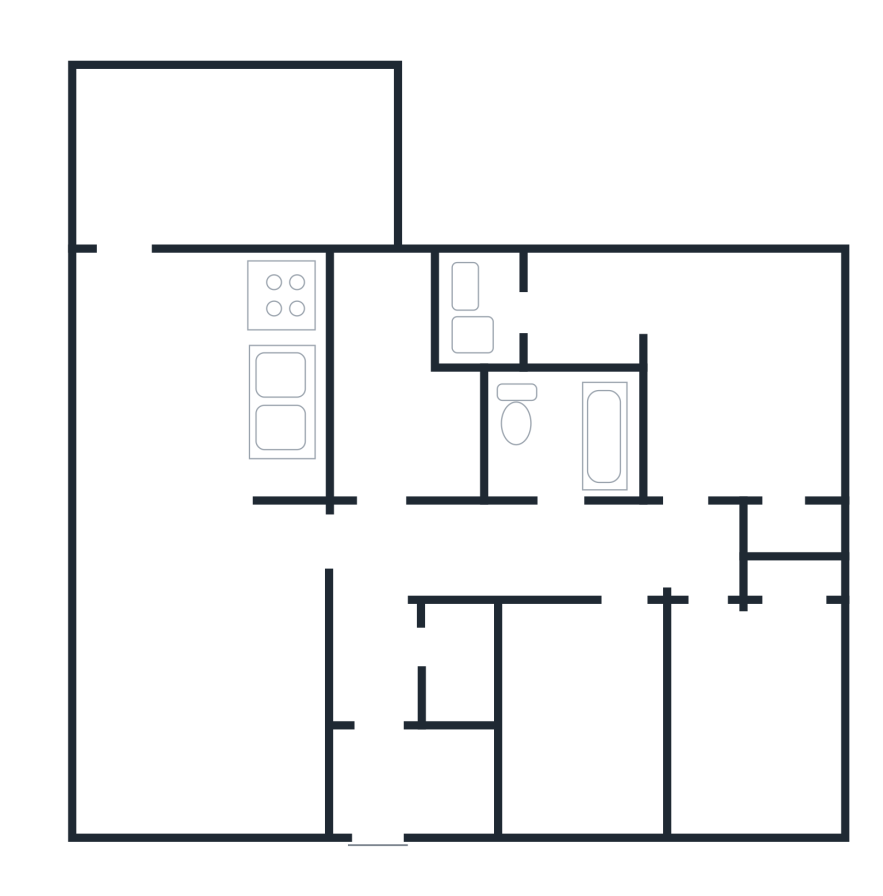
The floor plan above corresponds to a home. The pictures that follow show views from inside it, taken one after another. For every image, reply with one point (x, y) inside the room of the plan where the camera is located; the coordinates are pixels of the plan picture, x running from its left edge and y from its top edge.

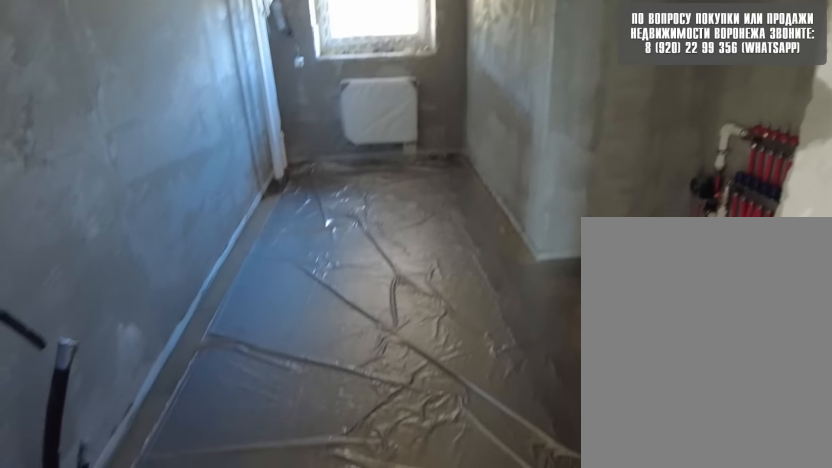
(409, 466)
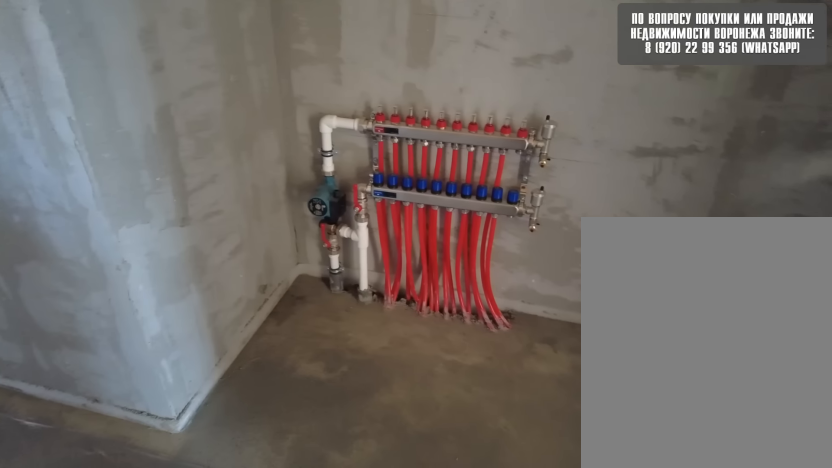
(413, 443)
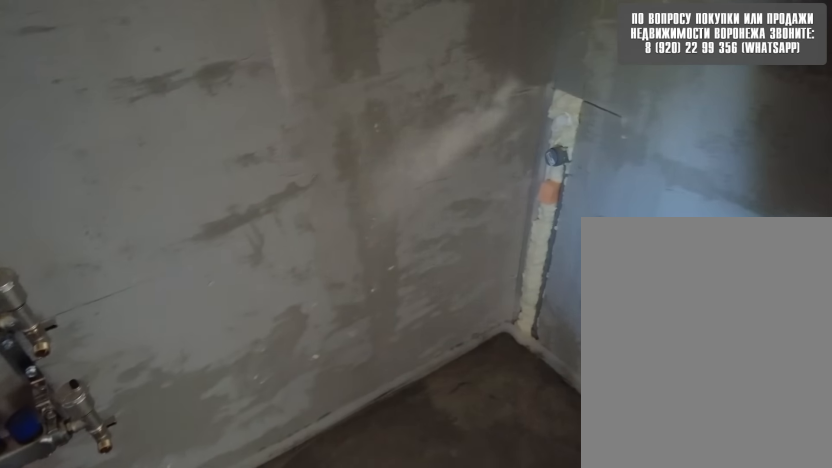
(413, 448)
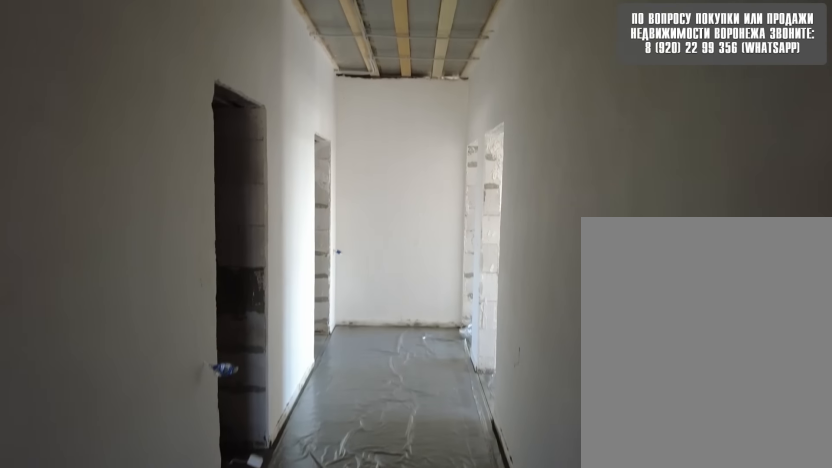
(393, 576)
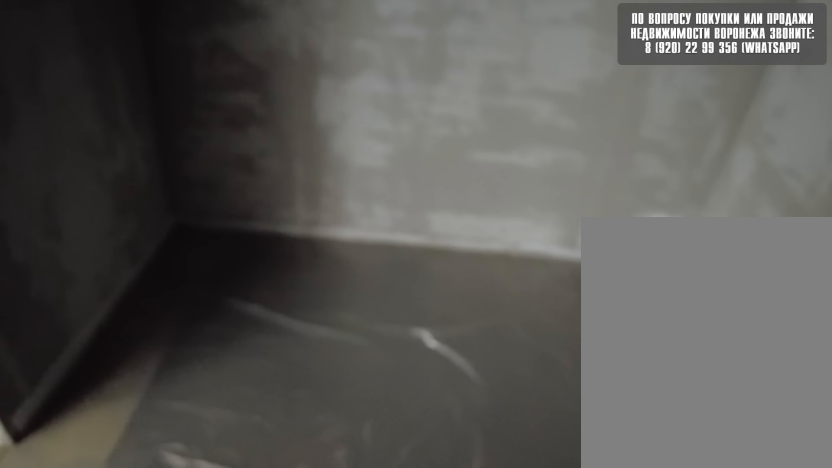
(587, 580)
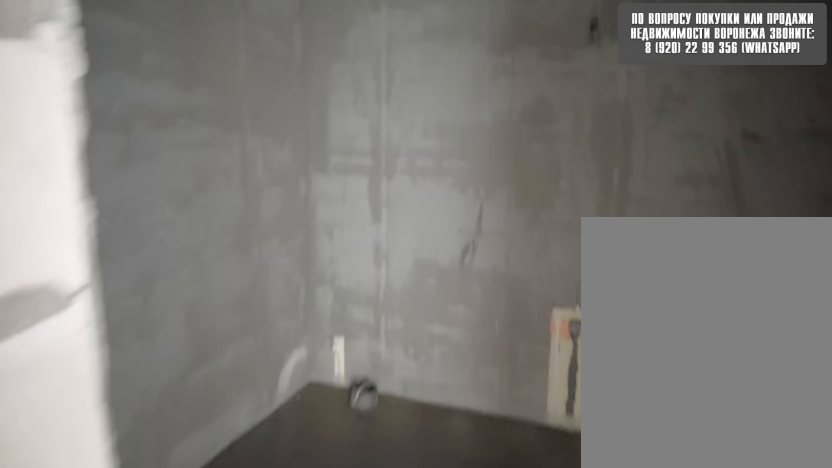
(586, 571)
